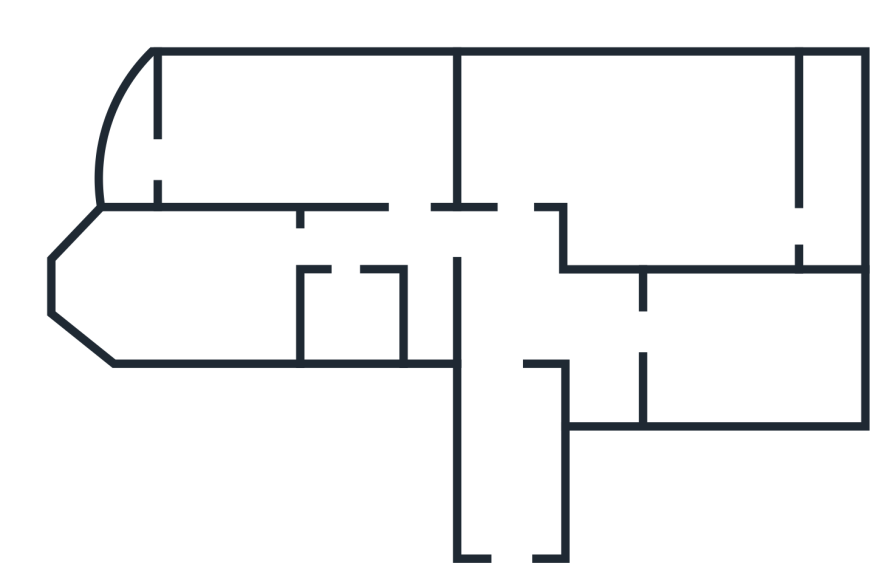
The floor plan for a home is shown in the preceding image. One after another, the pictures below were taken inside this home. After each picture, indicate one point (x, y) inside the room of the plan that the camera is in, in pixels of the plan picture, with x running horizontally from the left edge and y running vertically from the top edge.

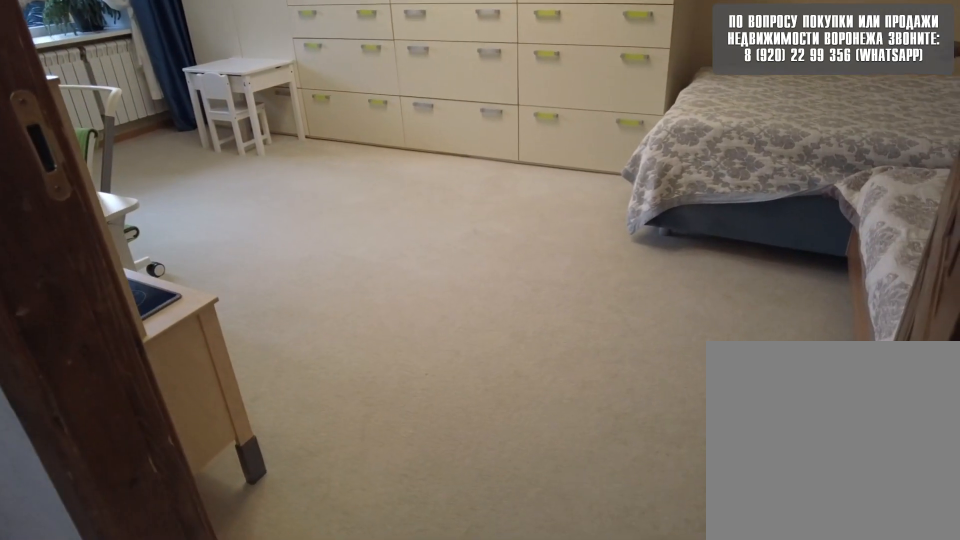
(407, 236)
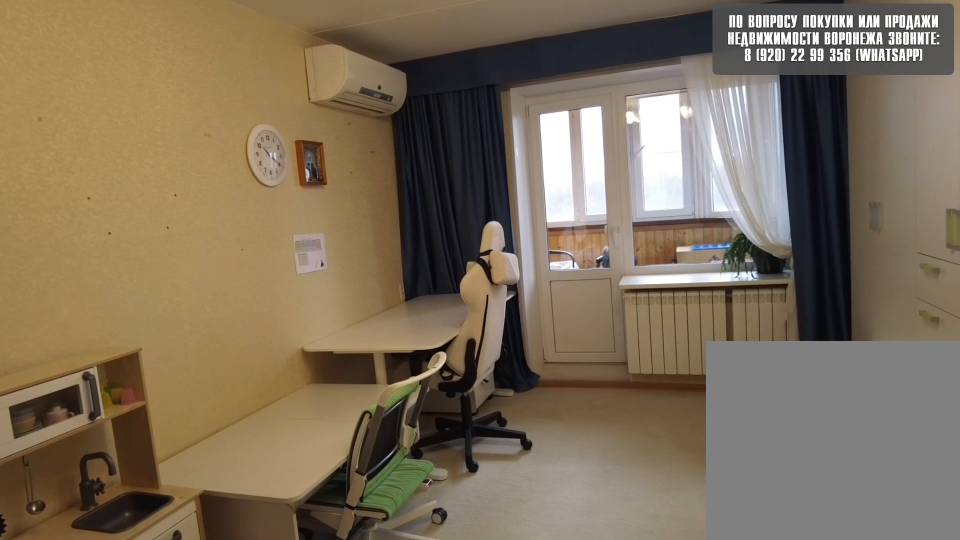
(368, 141)
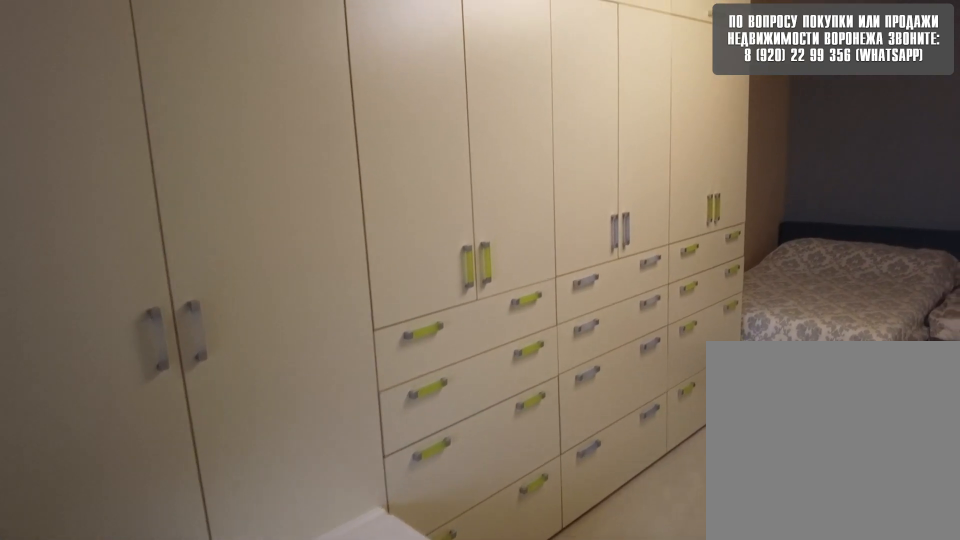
(368, 141)
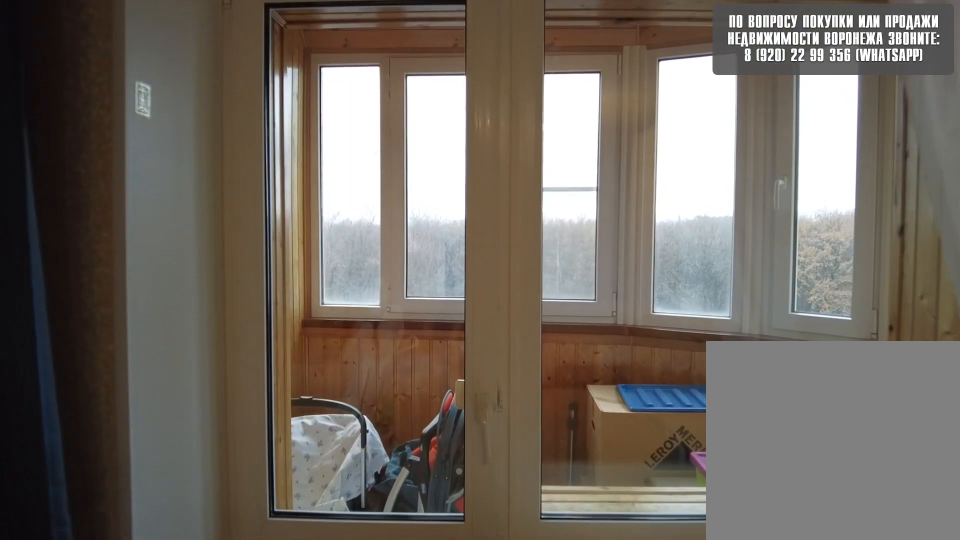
(218, 145)
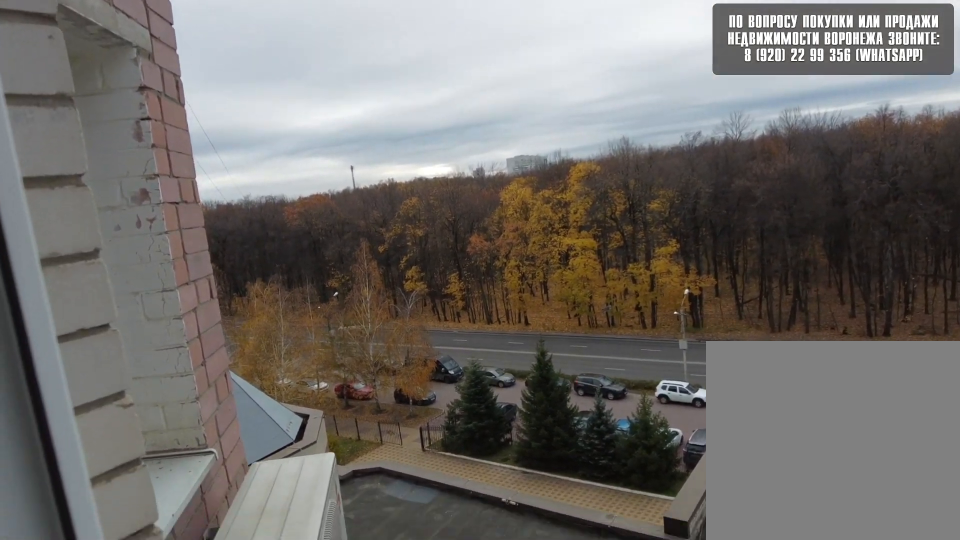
(139, 149)
